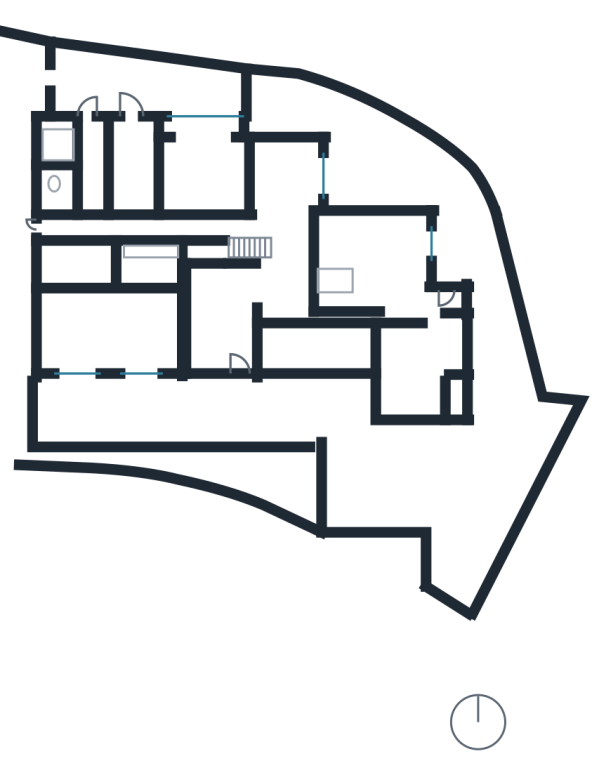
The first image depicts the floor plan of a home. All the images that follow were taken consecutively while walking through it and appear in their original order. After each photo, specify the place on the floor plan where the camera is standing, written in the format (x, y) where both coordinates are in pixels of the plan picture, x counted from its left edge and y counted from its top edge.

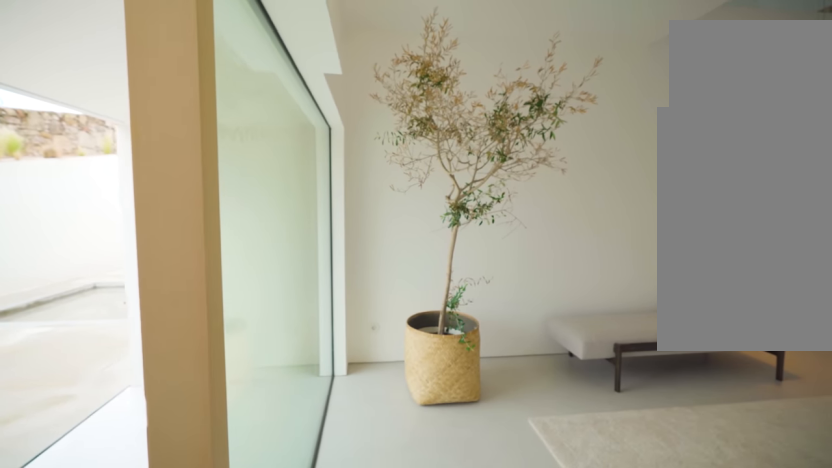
(240, 357)
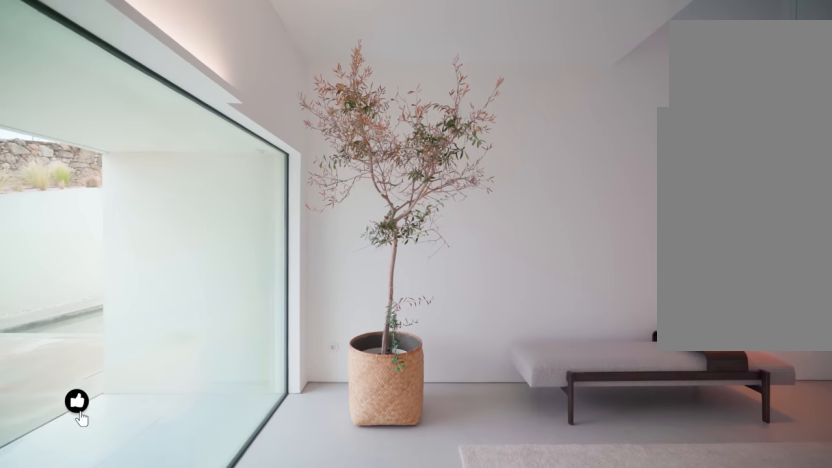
(239, 353)
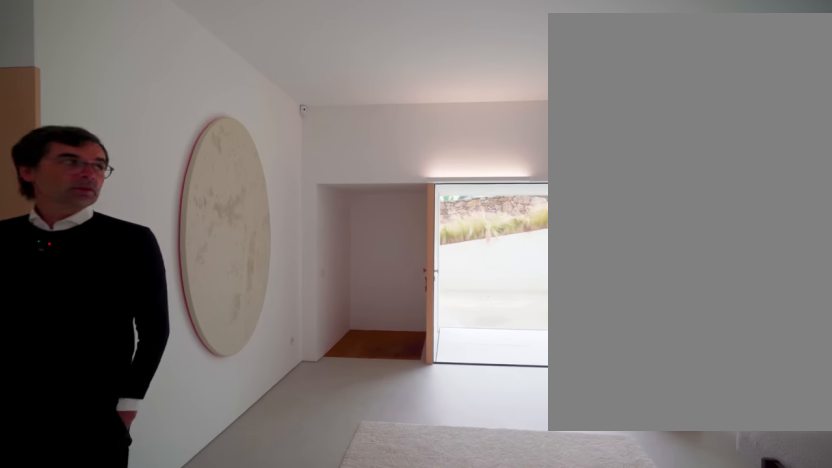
(209, 281)
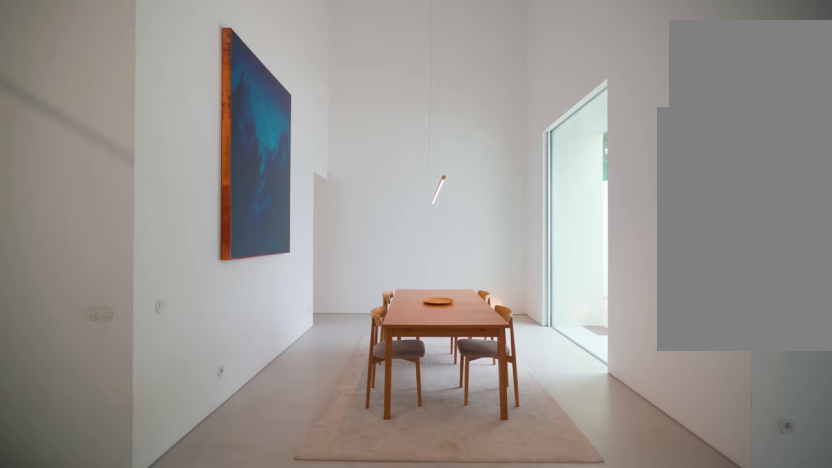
(283, 252)
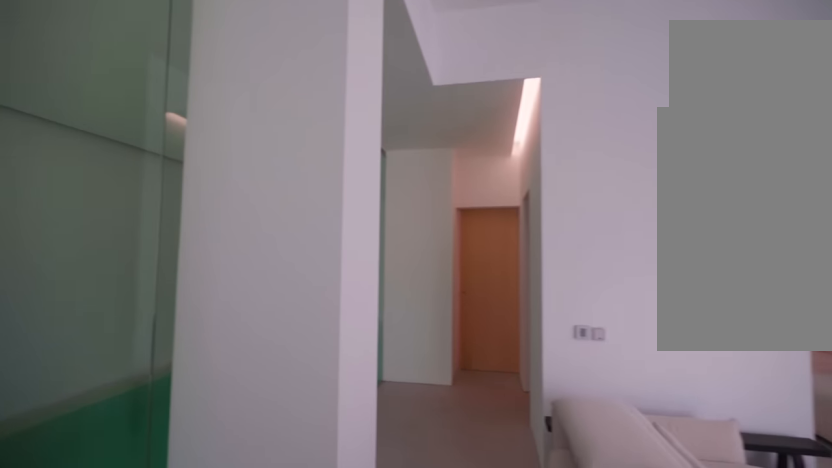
(380, 293)
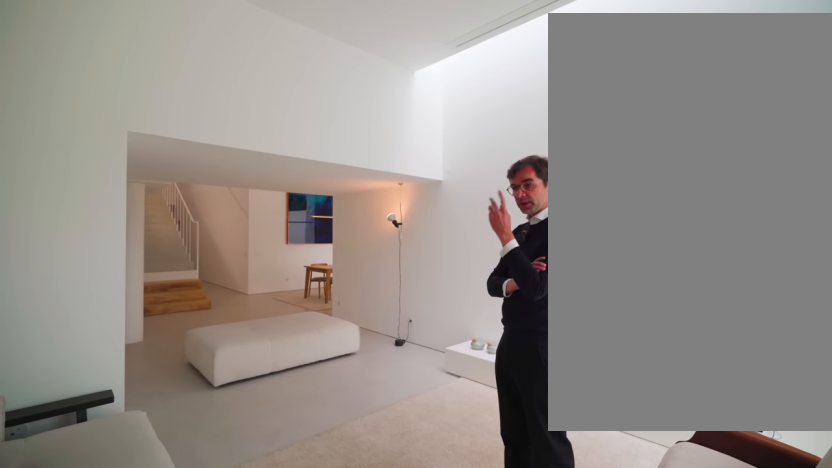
(414, 300)
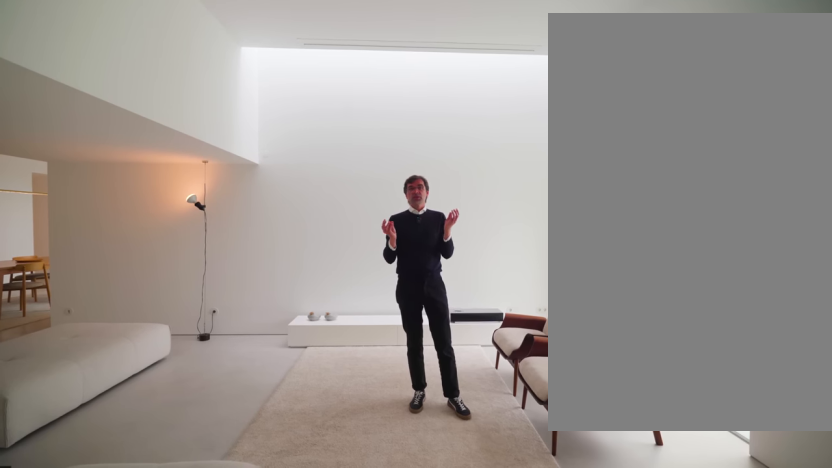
(395, 273)
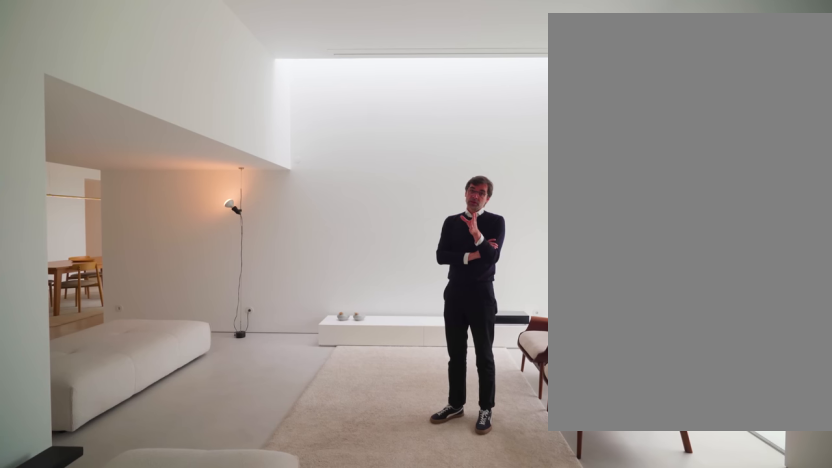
(396, 272)
